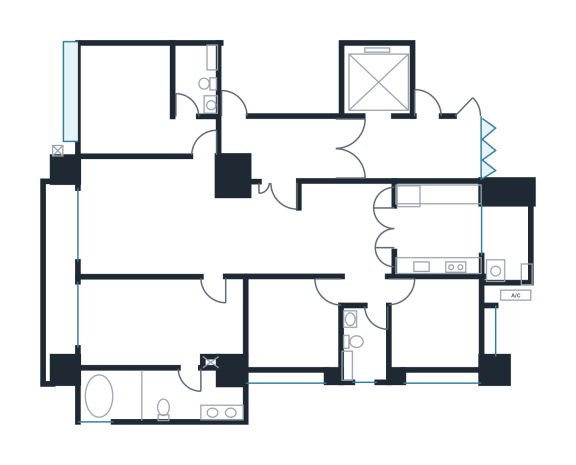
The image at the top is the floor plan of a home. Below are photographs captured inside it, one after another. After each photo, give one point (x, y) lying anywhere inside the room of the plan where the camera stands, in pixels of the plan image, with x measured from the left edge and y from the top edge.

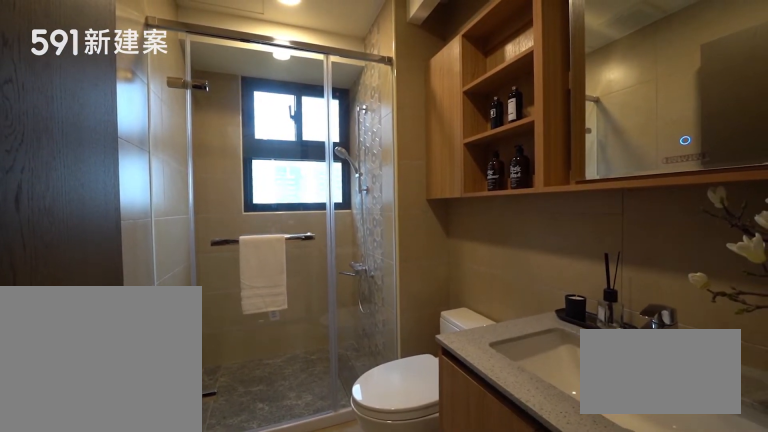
(366, 345)
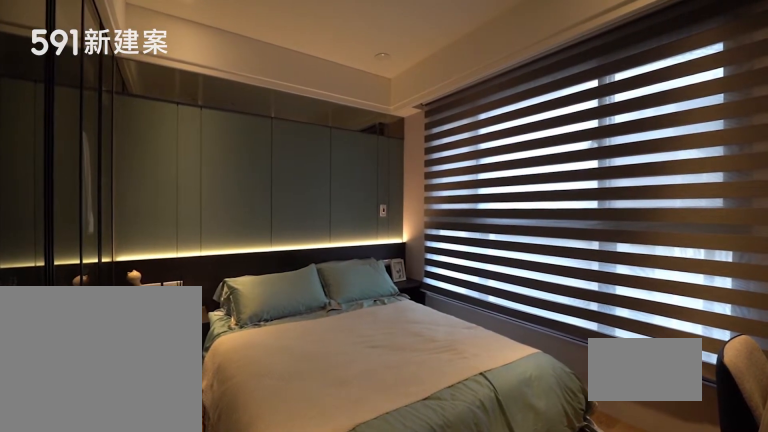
(435, 323)
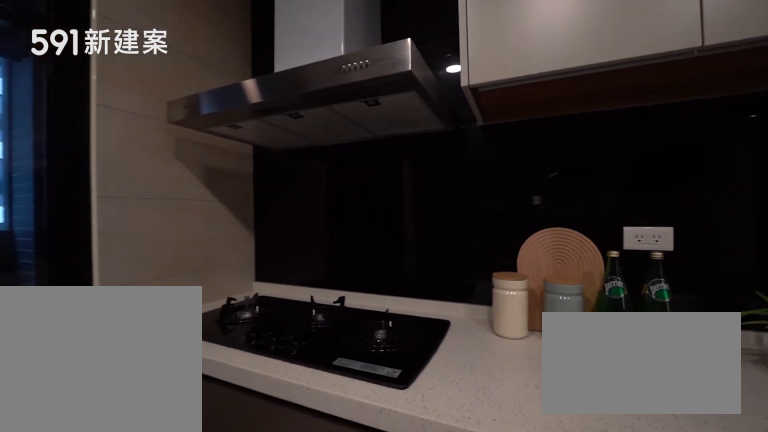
(438, 229)
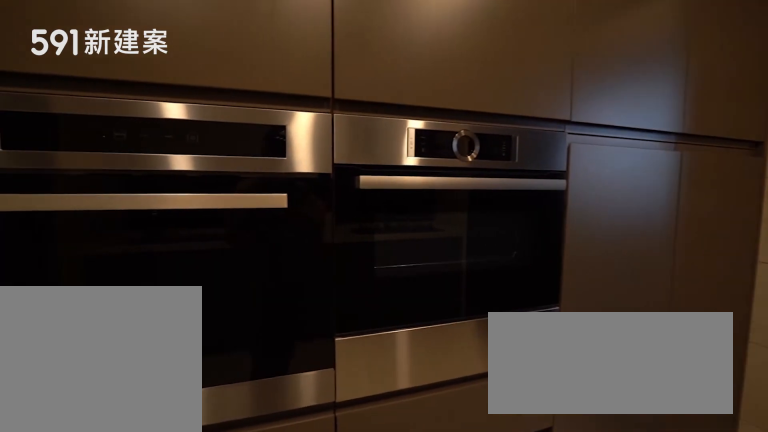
(438, 229)
